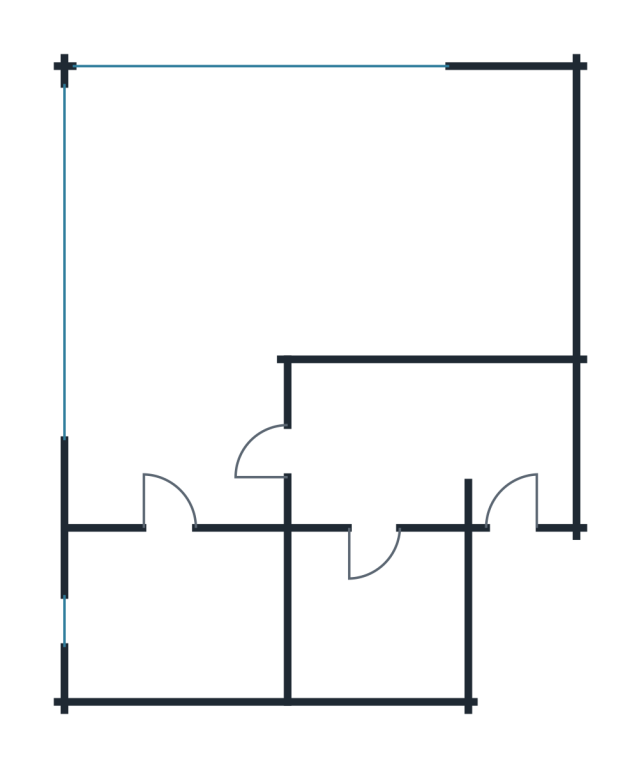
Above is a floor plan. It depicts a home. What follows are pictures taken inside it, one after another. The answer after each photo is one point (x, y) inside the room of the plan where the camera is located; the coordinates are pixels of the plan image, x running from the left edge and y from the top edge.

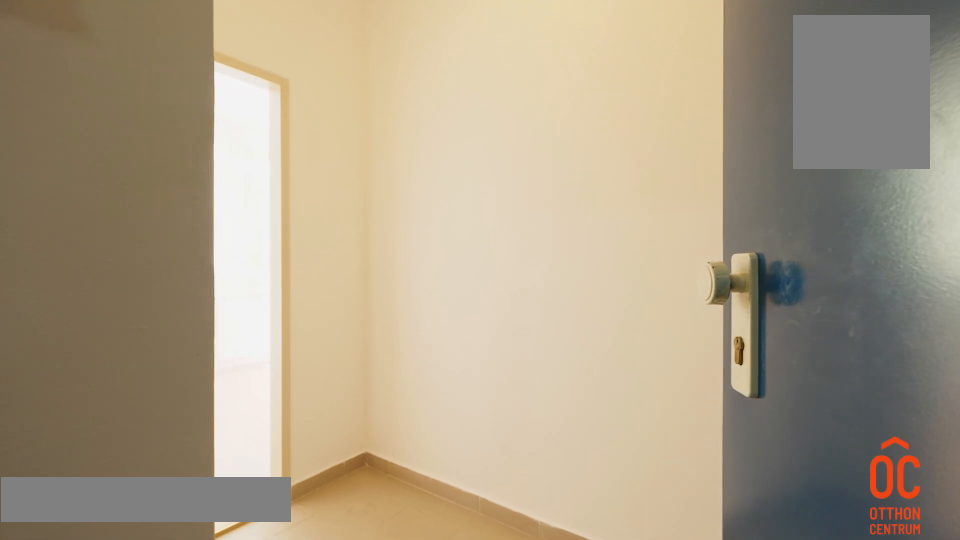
(413, 444)
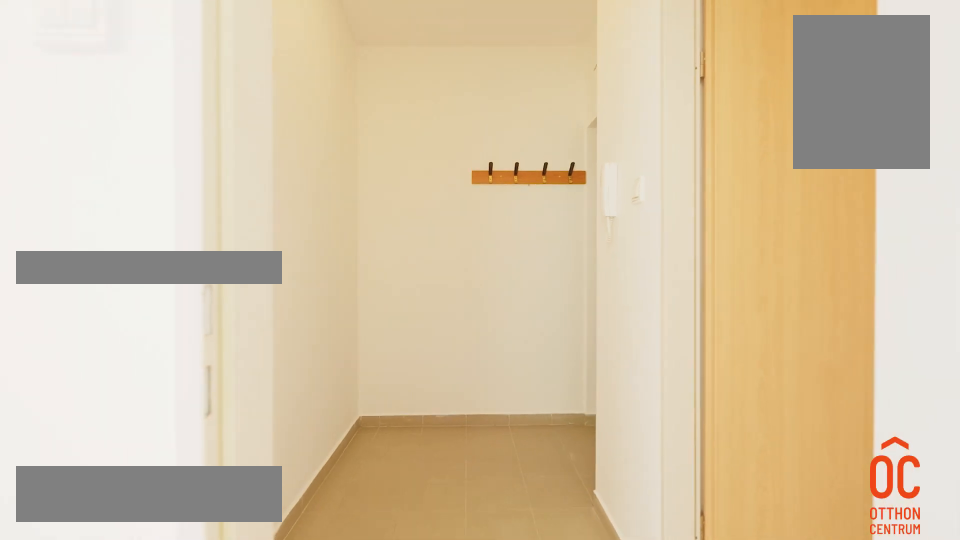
(411, 446)
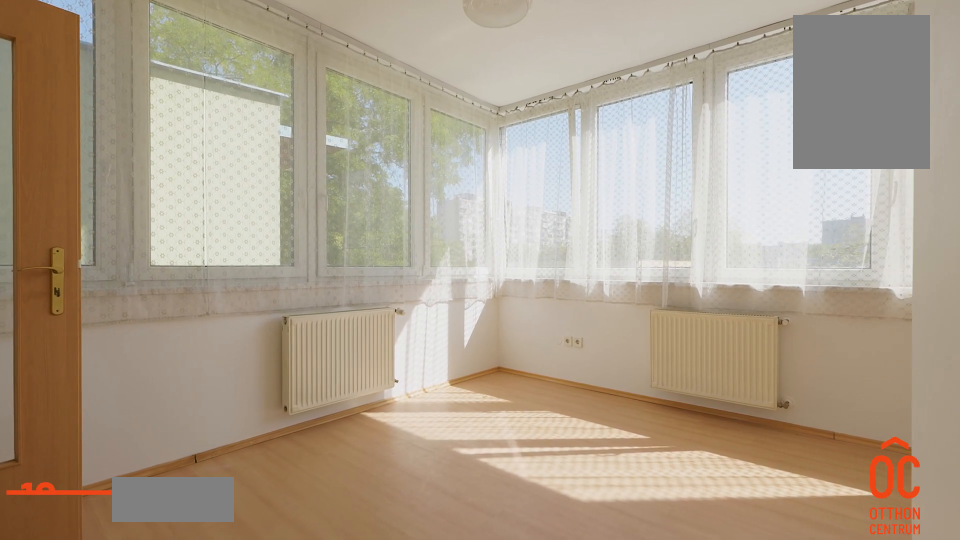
(213, 238)
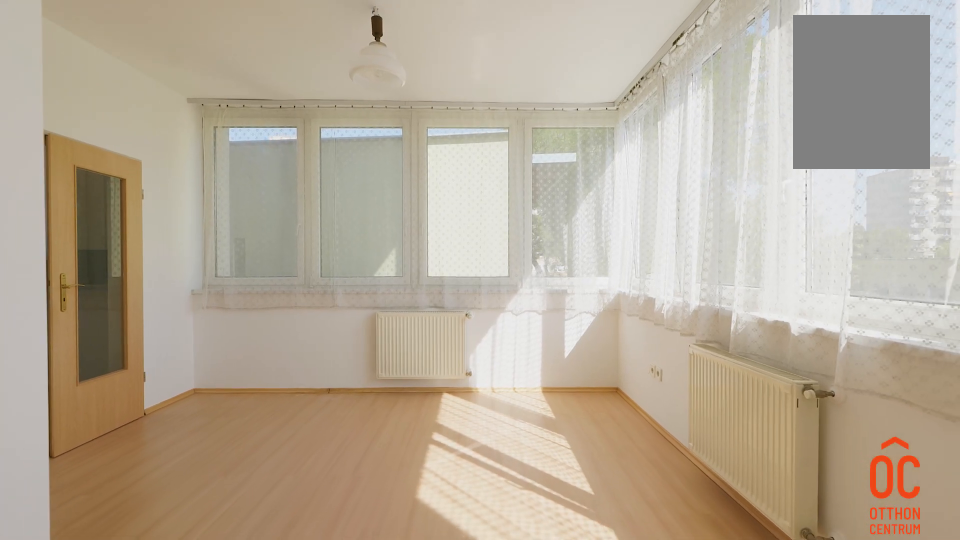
(214, 238)
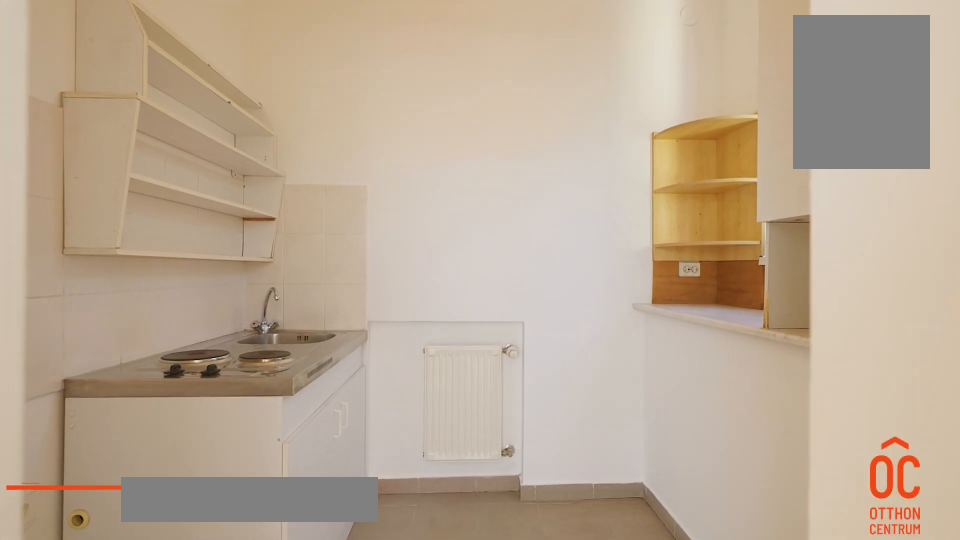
(213, 616)
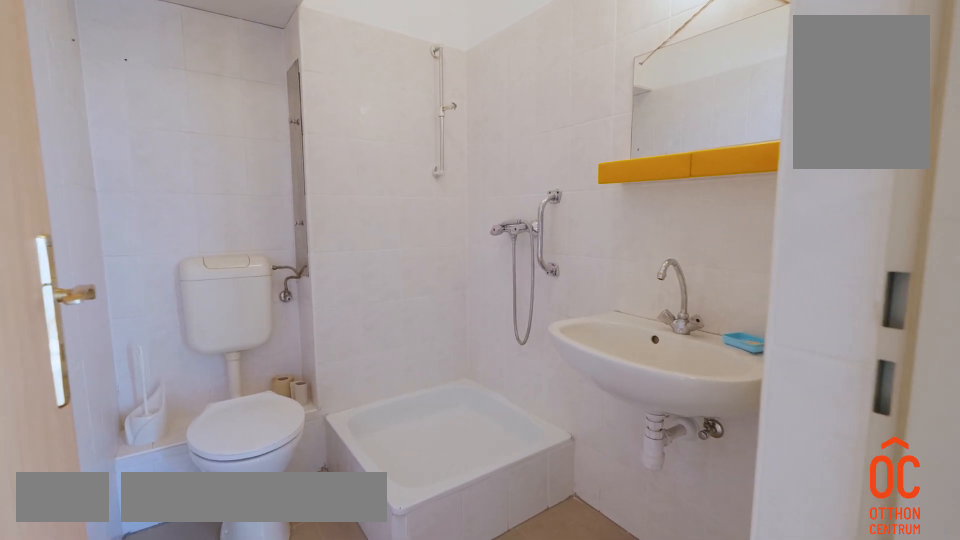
(380, 616)
